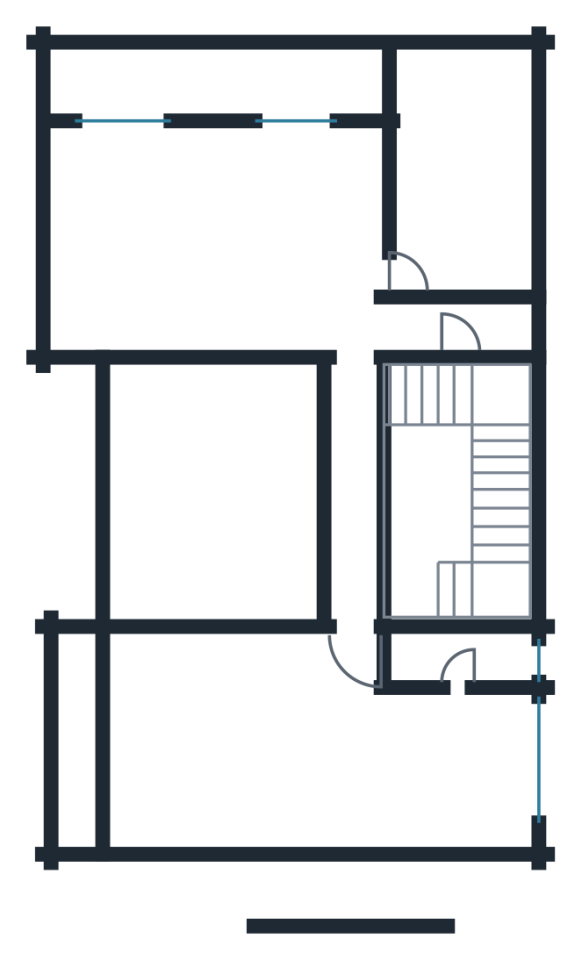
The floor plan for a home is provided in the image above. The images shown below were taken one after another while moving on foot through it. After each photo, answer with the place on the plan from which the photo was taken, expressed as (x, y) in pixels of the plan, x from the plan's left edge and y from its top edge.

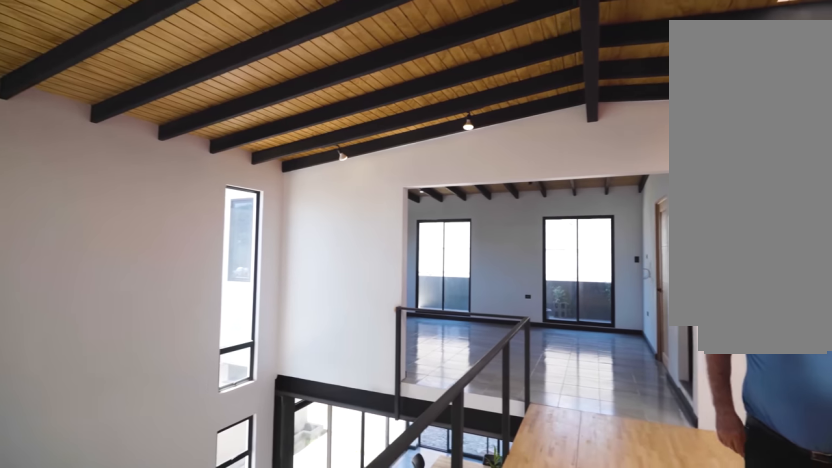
(352, 581)
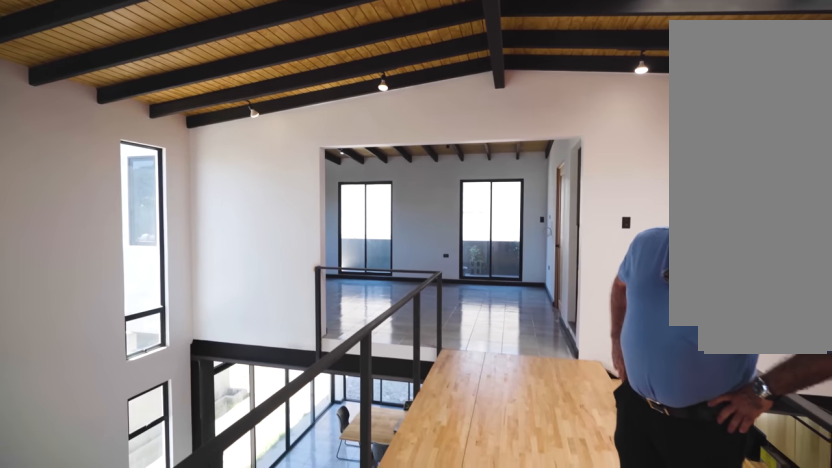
(352, 589)
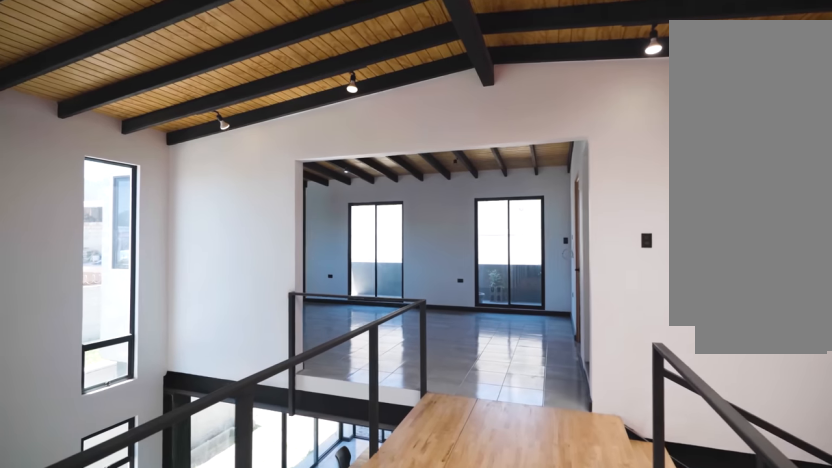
(354, 591)
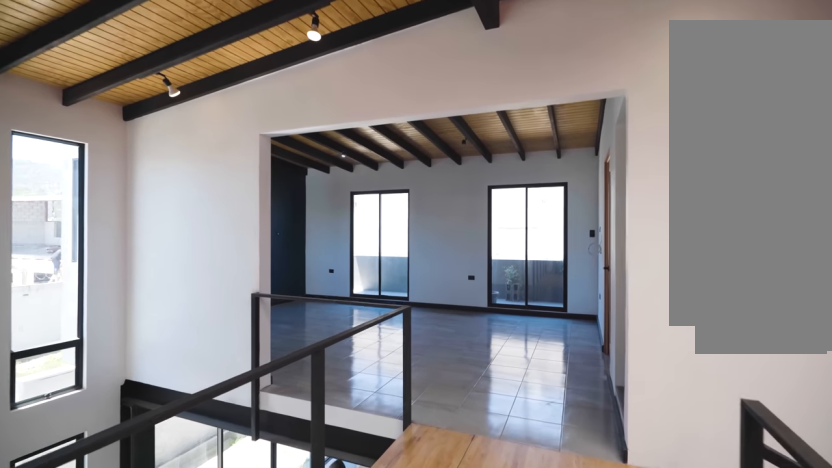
(359, 560)
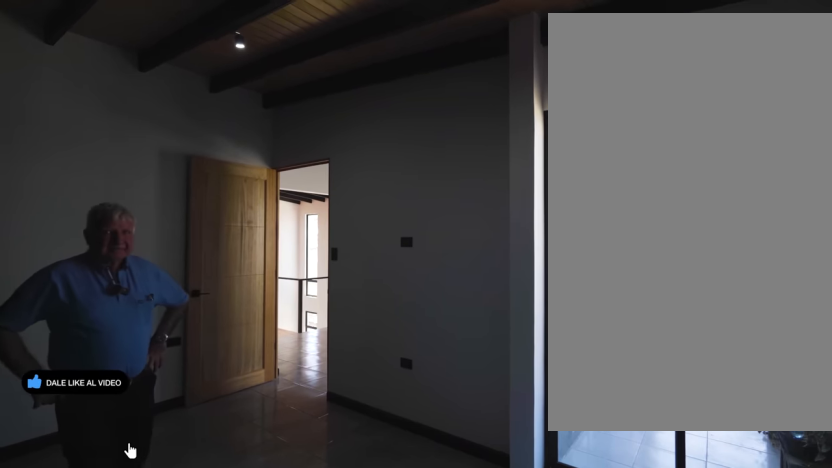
(502, 148)
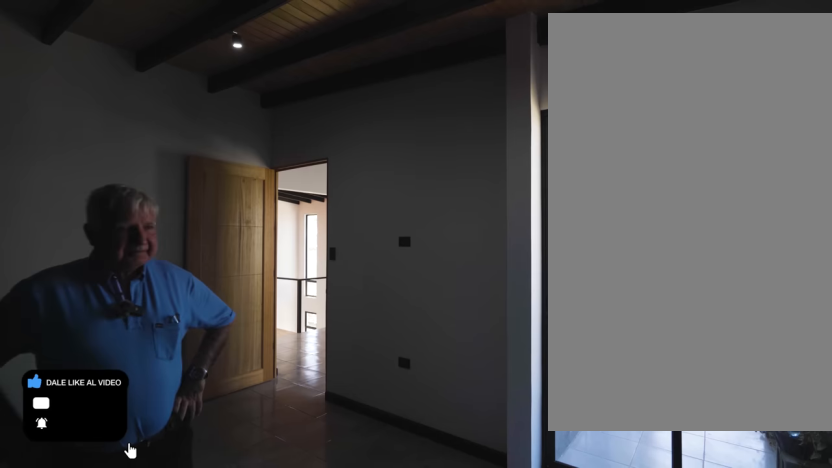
(502, 126)
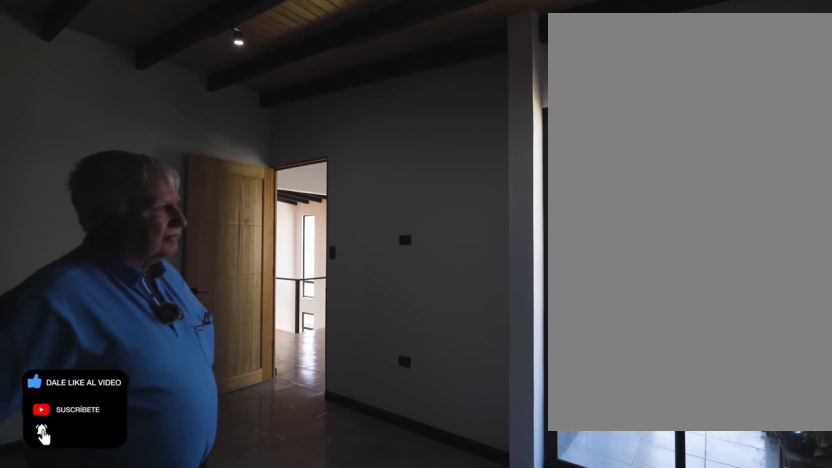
(504, 118)
